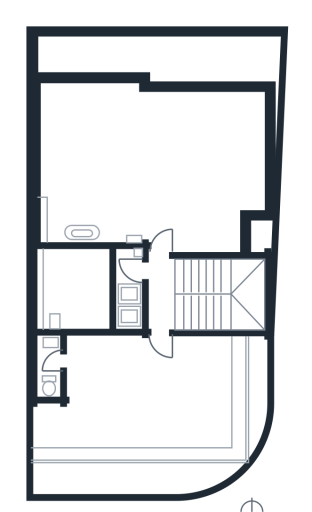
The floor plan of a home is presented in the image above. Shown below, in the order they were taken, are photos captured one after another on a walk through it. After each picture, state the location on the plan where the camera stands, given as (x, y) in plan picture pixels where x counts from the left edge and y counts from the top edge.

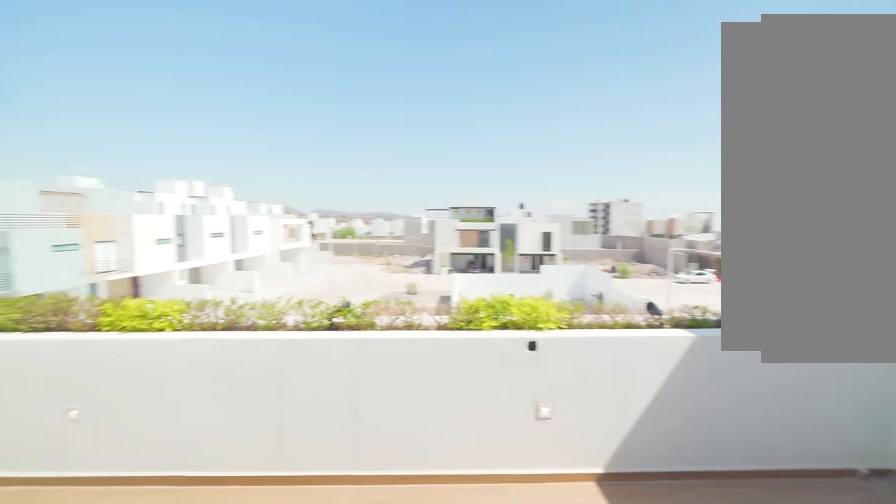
(166, 386)
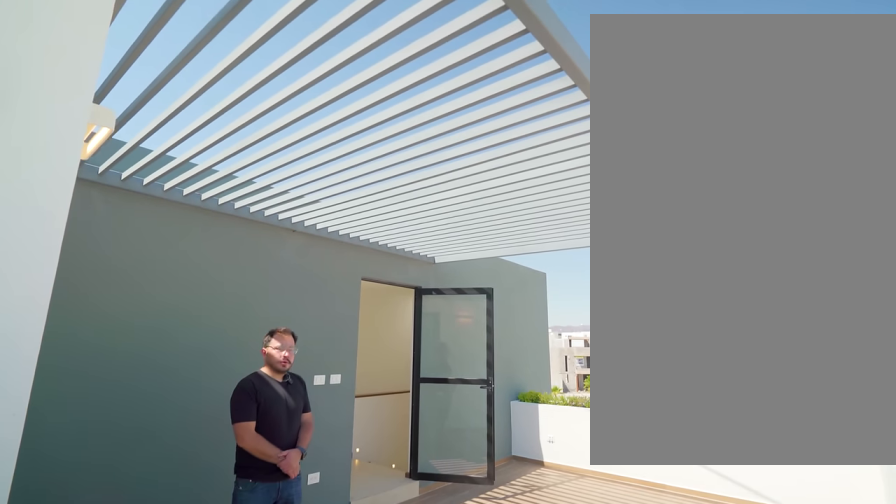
(50, 446)
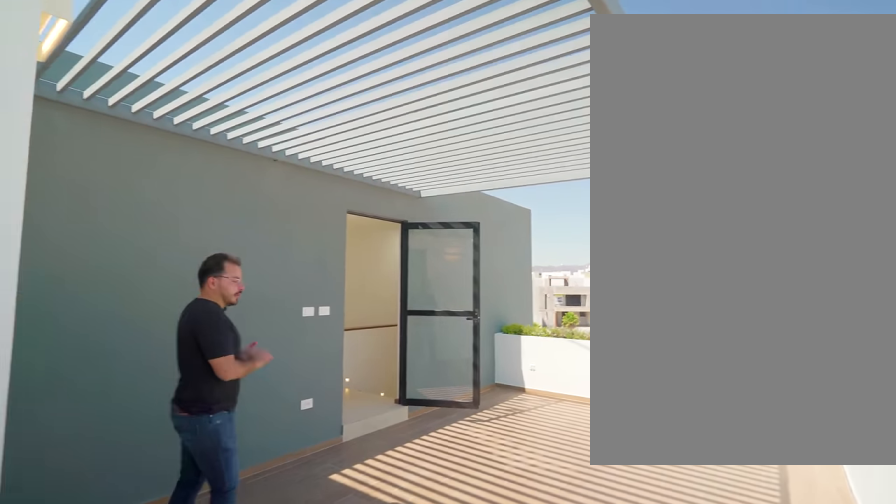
(50, 446)
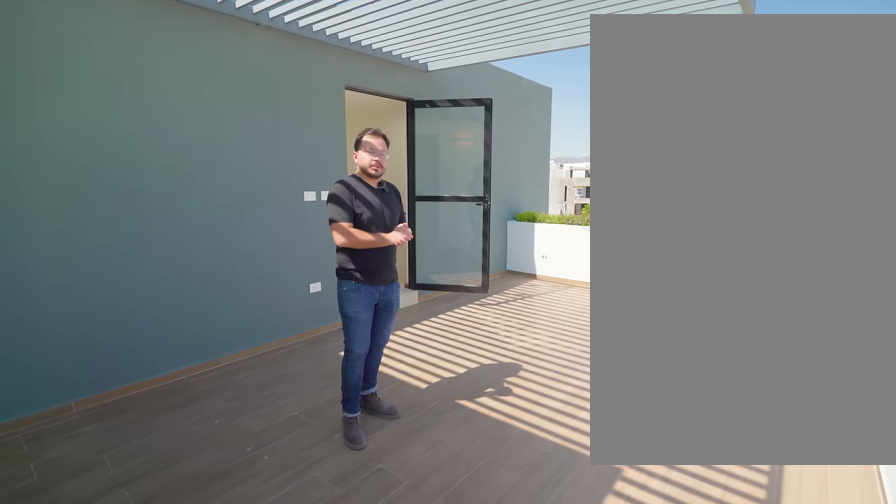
(50, 446)
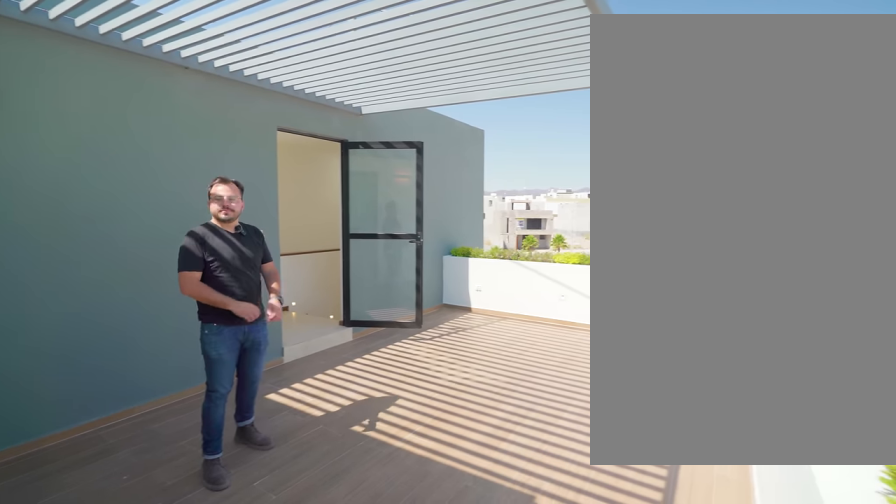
(50, 445)
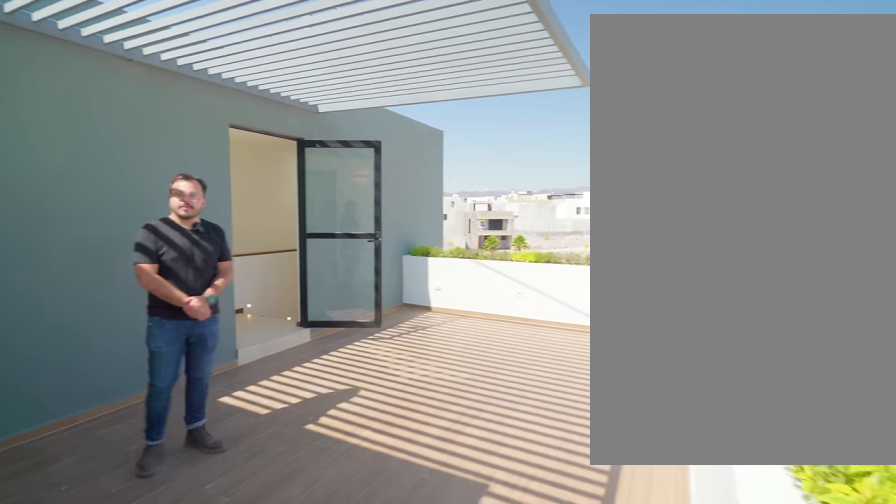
(50, 446)
